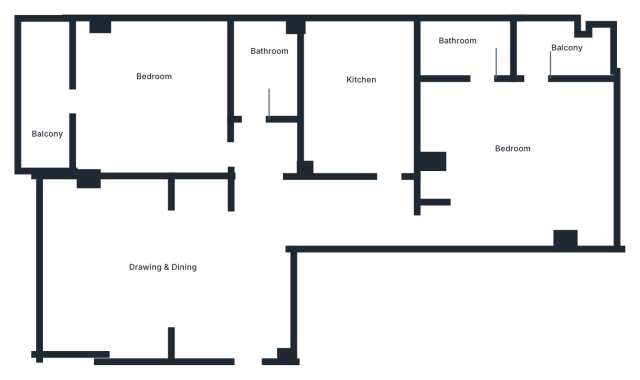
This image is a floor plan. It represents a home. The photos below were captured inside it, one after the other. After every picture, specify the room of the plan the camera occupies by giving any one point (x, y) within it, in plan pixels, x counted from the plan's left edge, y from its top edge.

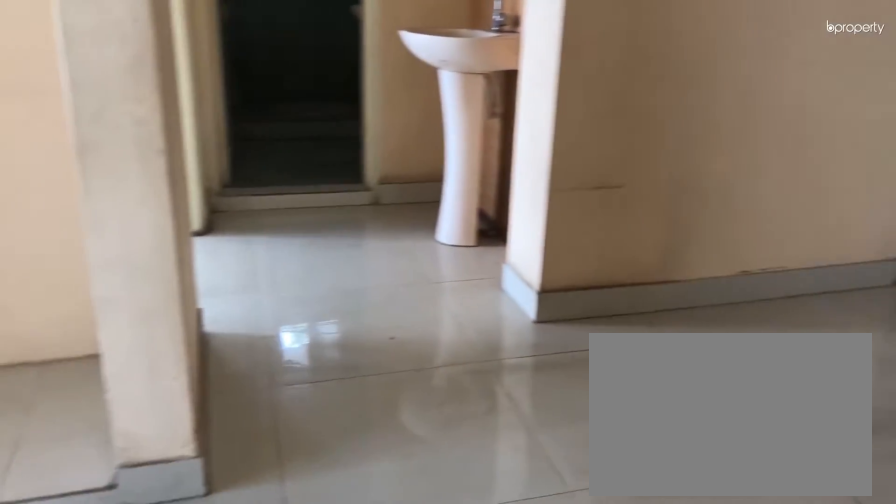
(145, 272)
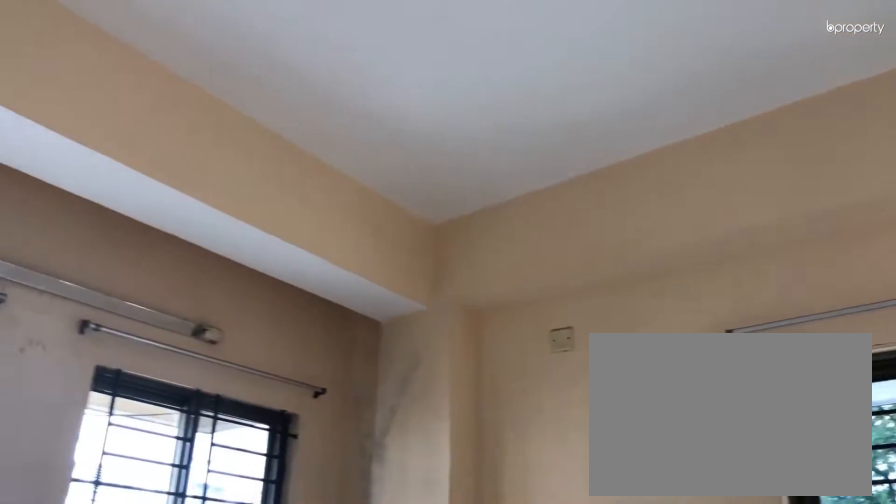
(153, 92)
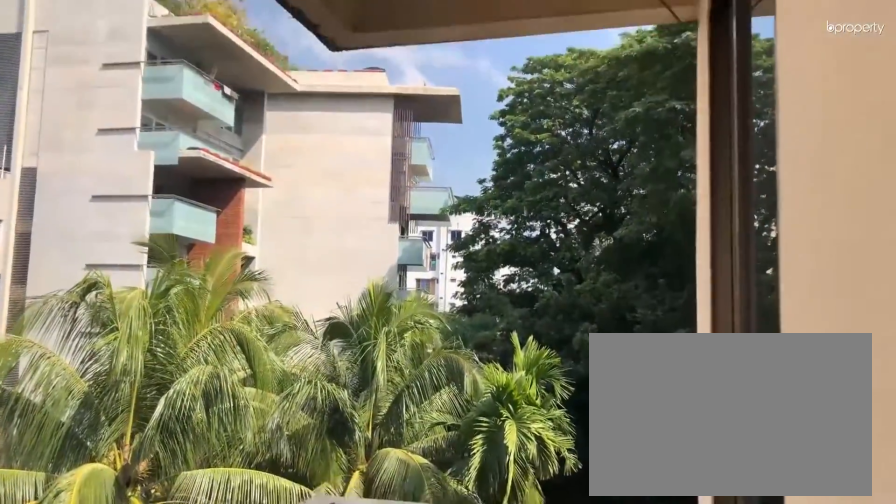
(52, 101)
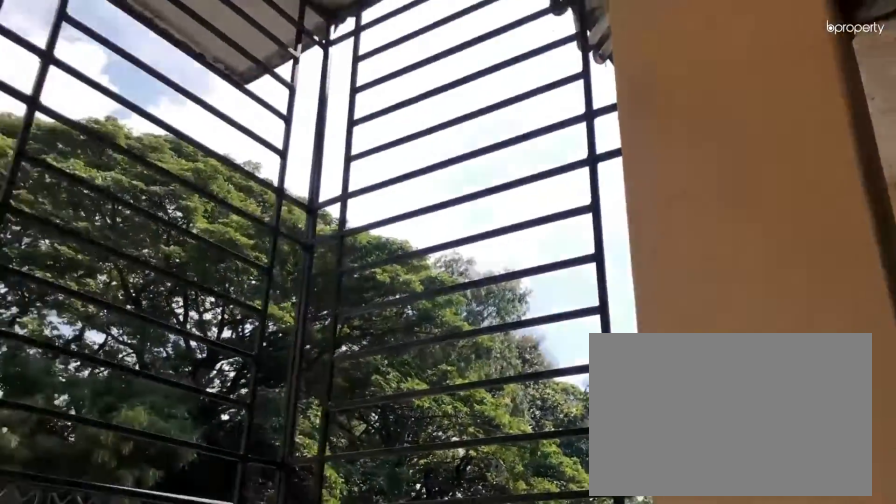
(557, 47)
